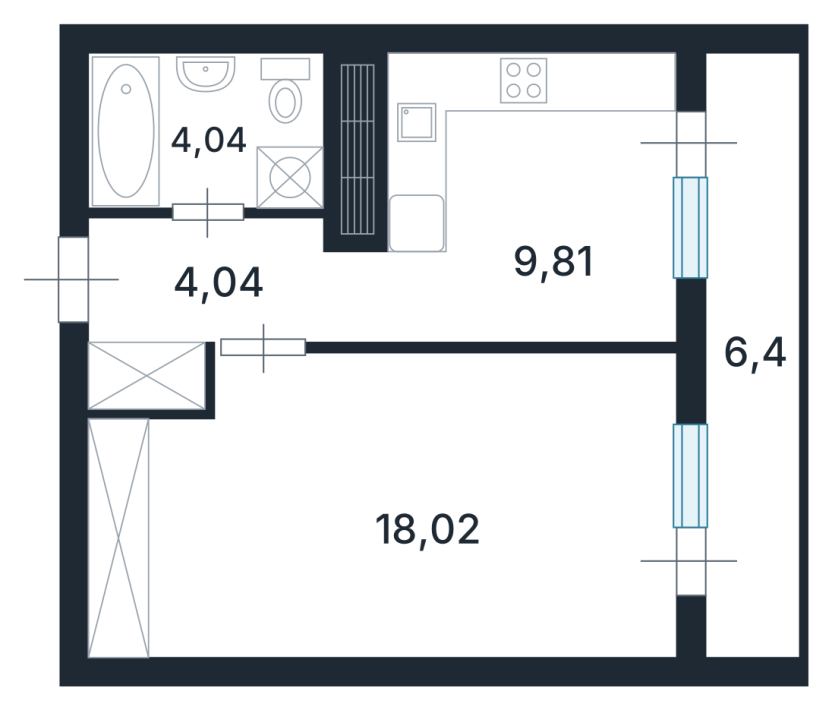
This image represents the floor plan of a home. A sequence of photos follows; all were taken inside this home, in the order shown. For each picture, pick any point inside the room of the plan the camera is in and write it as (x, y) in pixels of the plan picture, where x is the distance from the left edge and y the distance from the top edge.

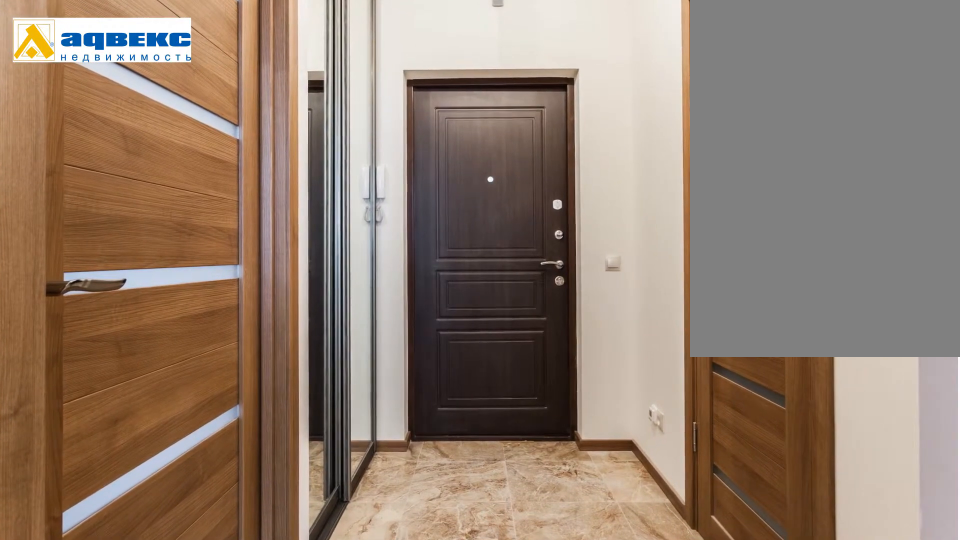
(216, 278)
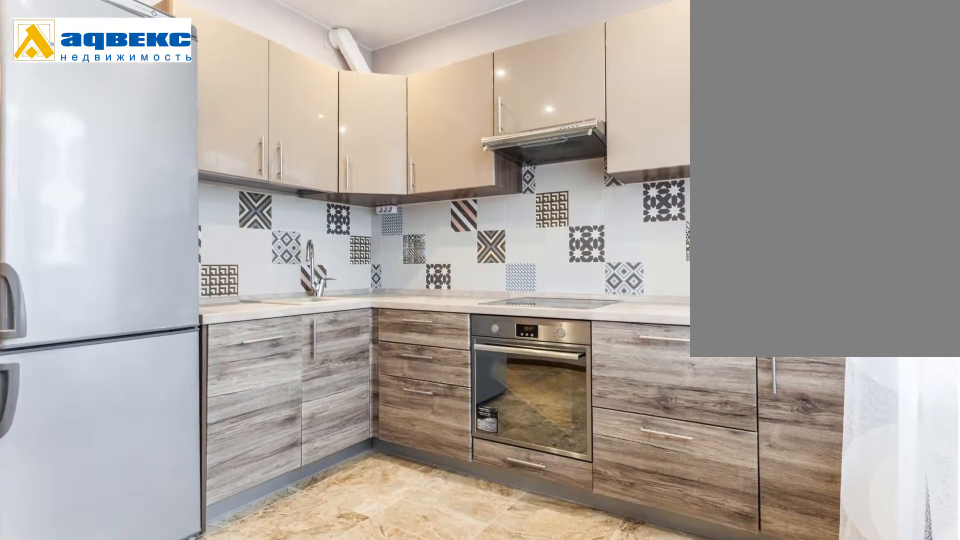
(560, 253)
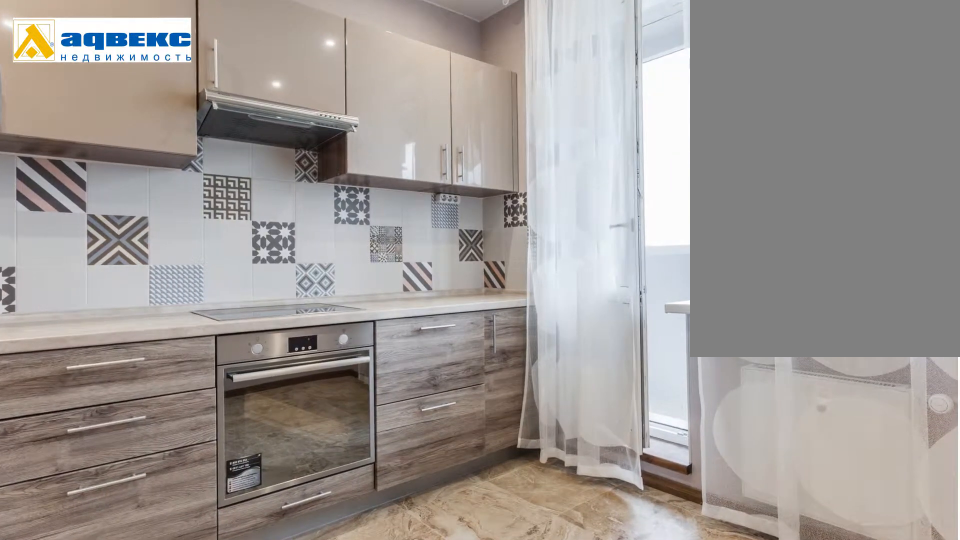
(560, 253)
